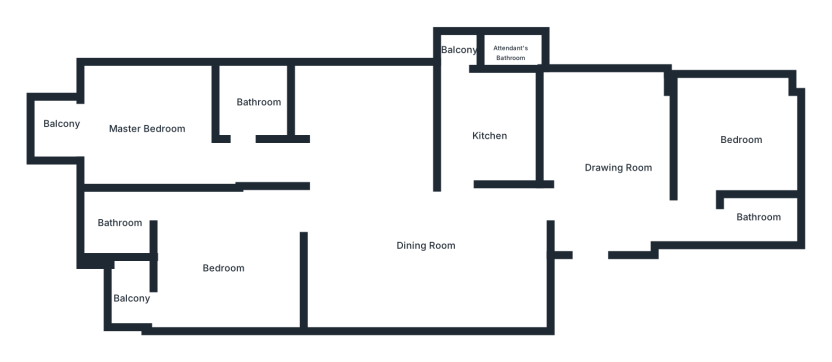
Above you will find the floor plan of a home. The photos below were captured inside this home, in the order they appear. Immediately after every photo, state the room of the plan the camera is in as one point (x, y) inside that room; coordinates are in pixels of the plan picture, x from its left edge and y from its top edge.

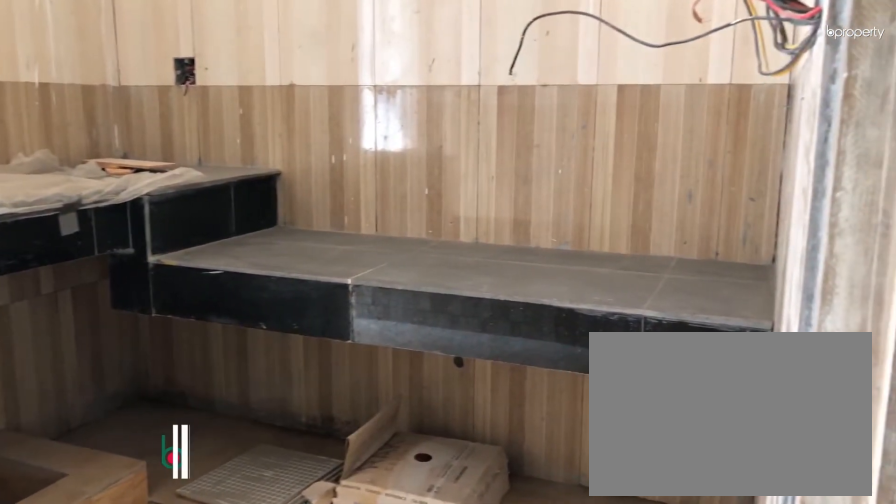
(491, 137)
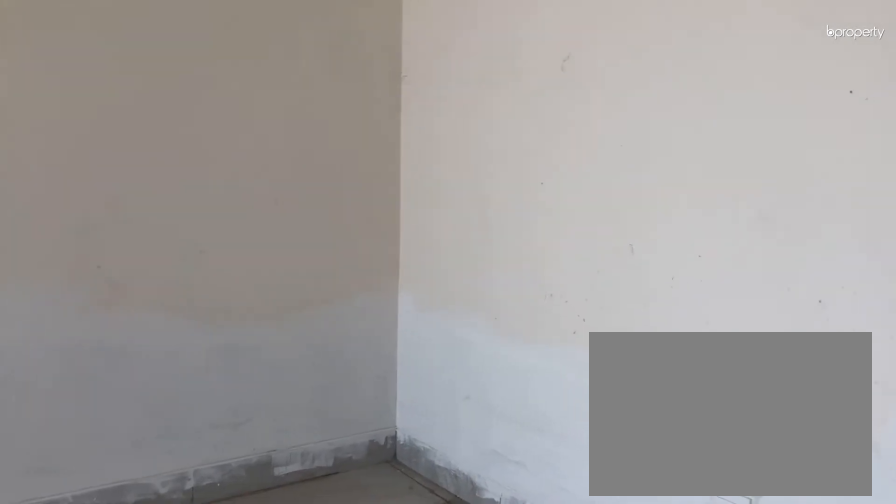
(143, 131)
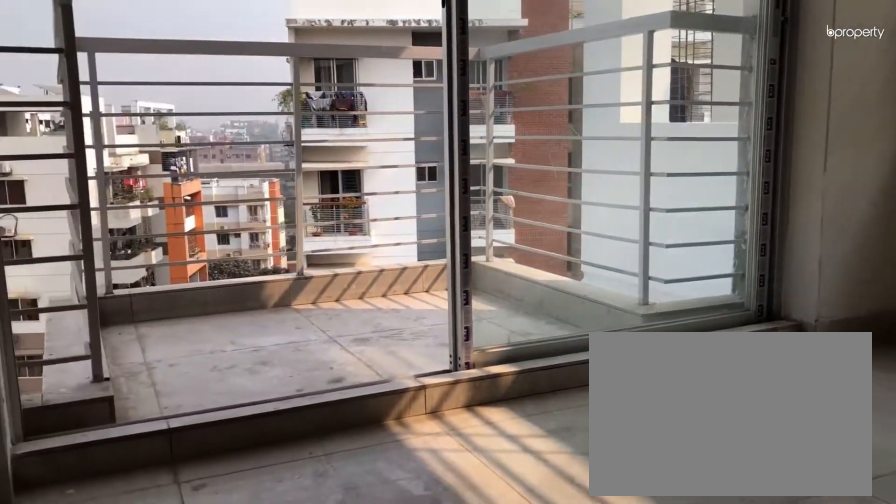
(143, 131)
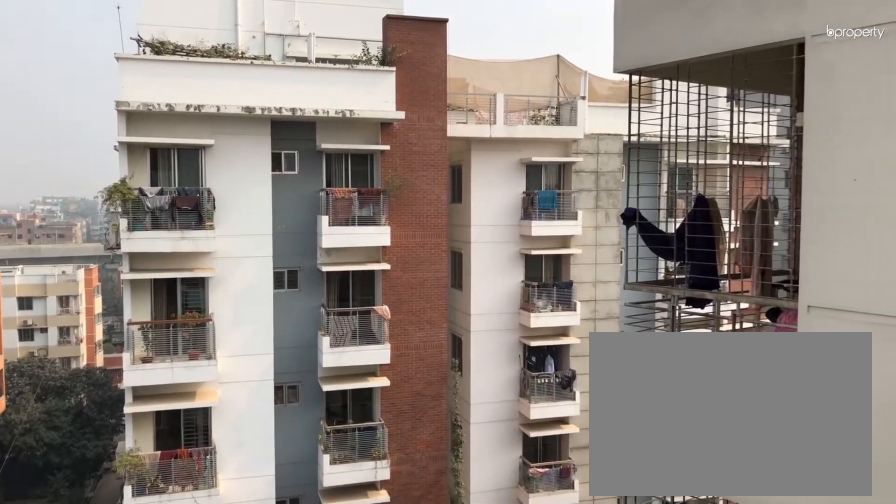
(63, 126)
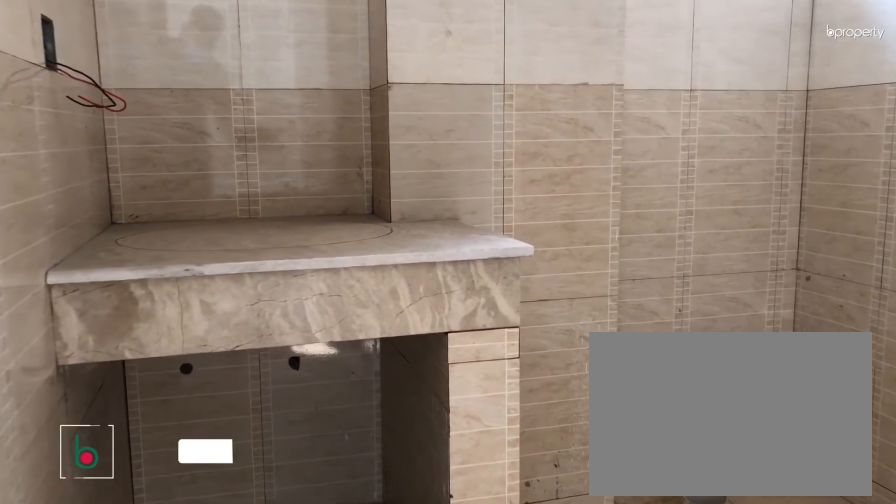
(257, 101)
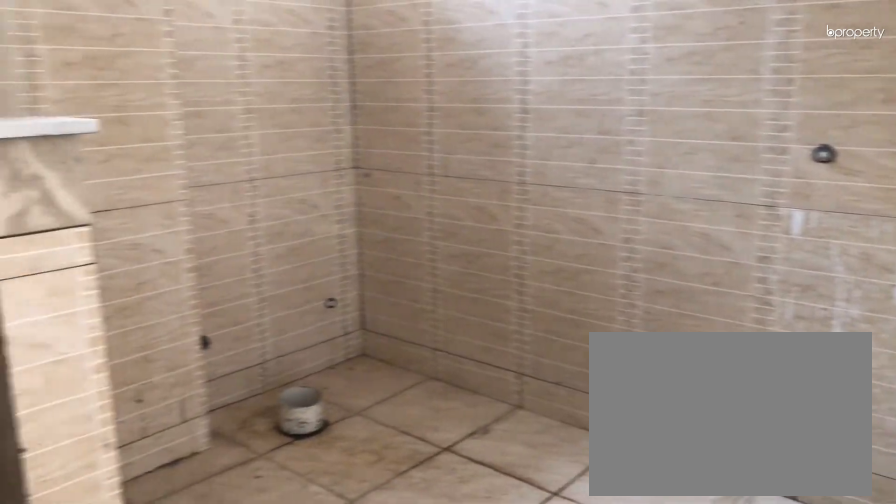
(257, 101)
